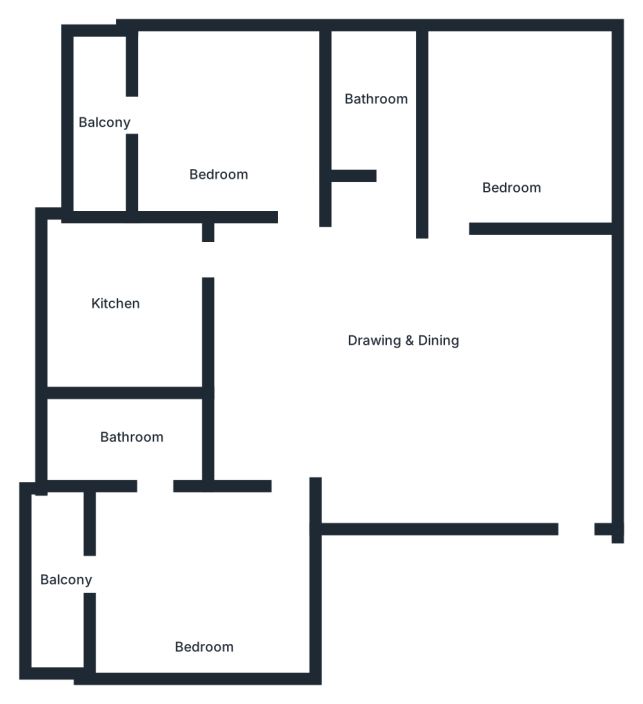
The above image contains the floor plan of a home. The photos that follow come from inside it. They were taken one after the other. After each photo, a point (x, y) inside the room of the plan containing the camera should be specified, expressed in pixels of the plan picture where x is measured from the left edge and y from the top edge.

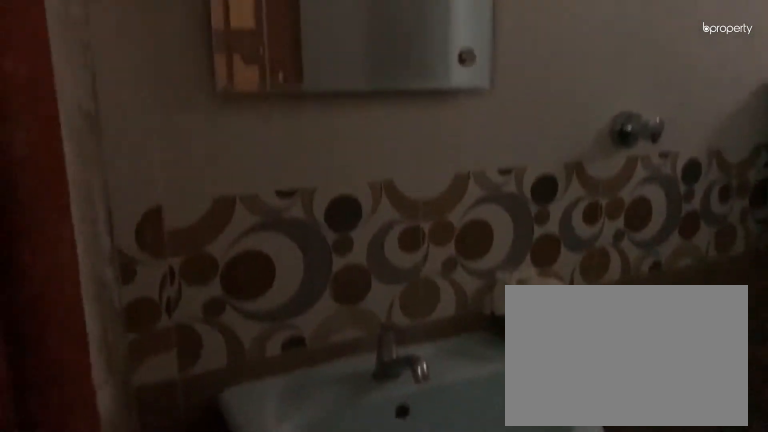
(379, 116)
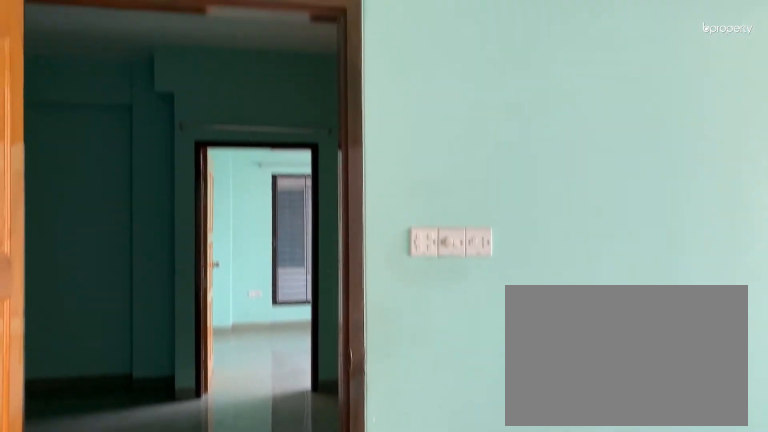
(216, 120)
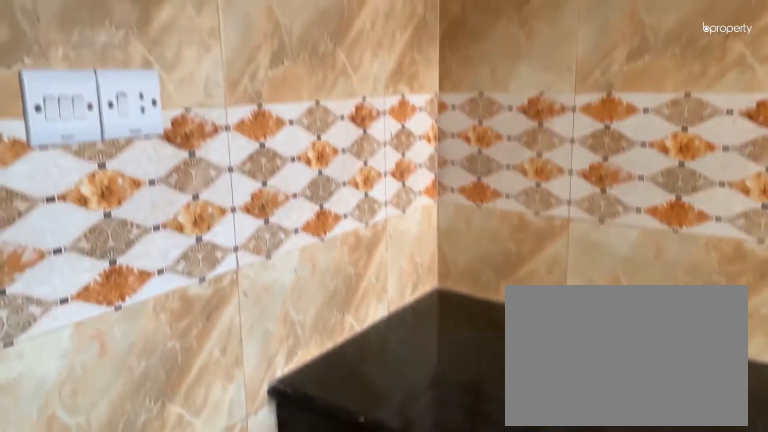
(113, 278)
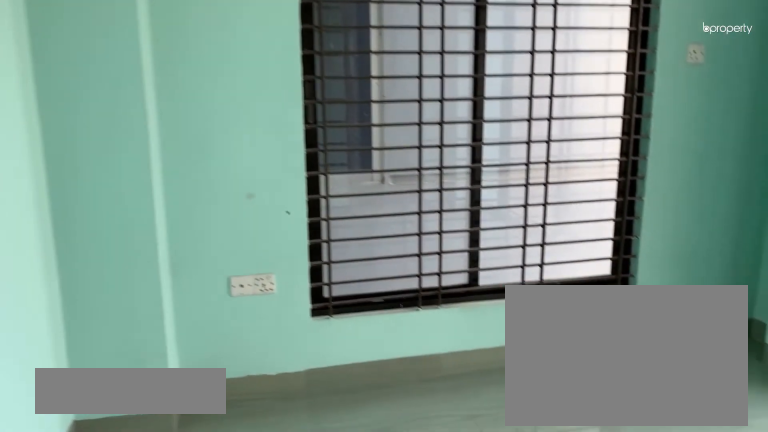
(192, 592)
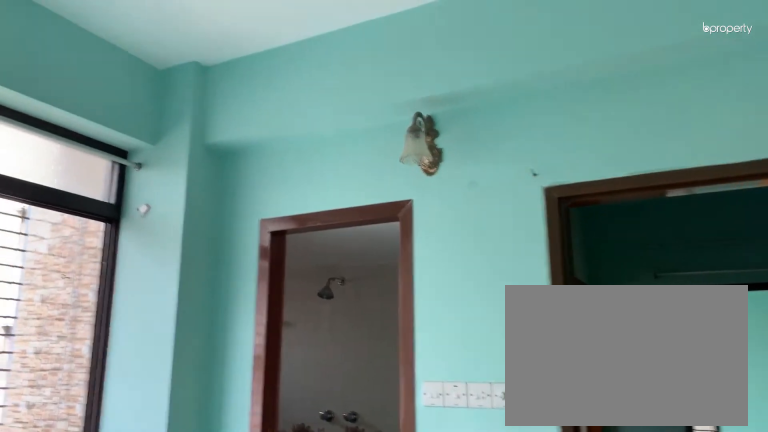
(192, 592)
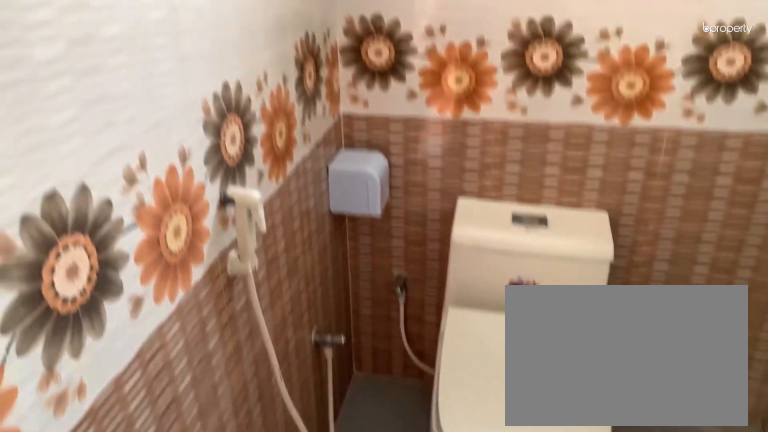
(138, 445)
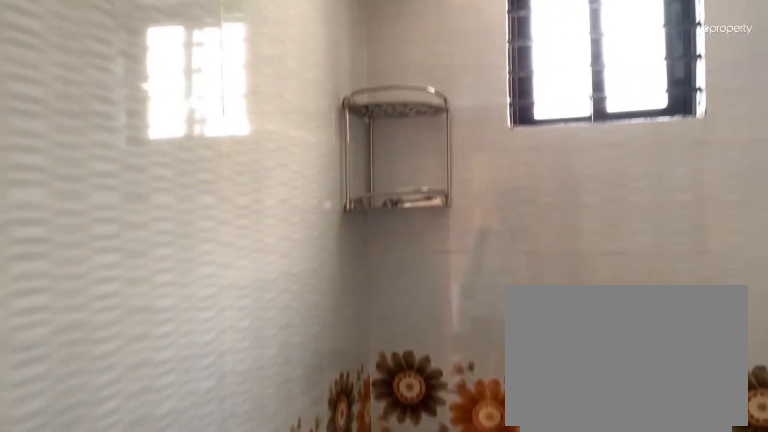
(138, 445)
